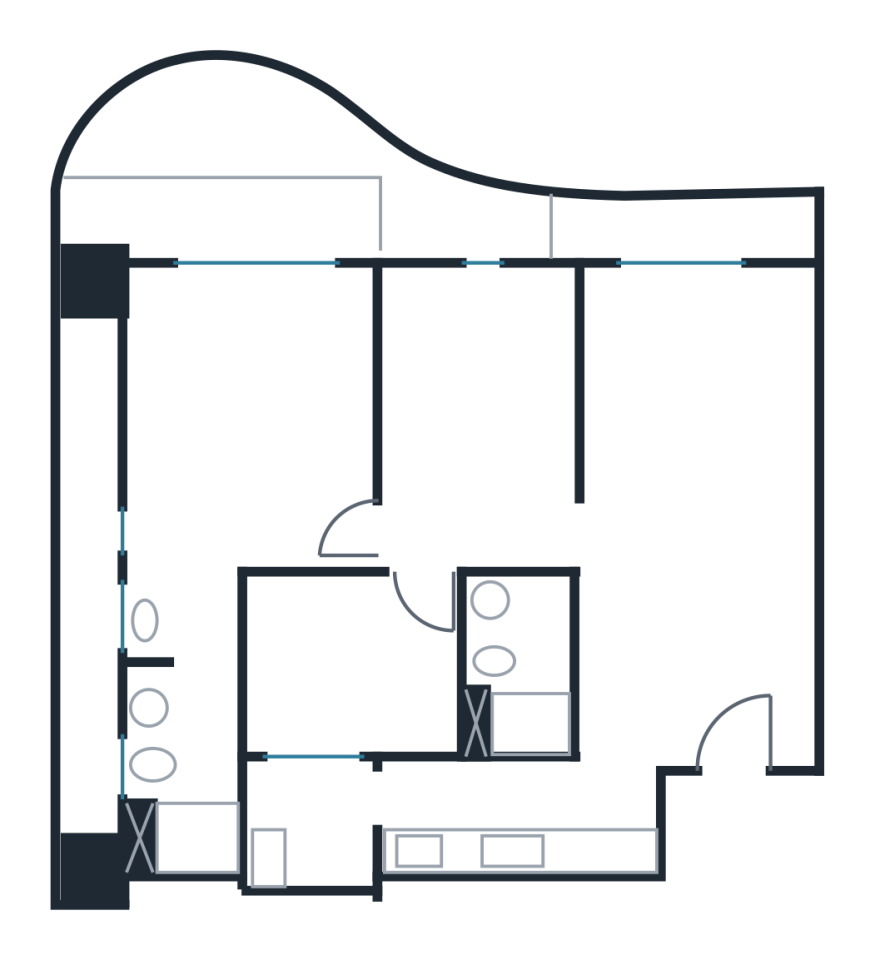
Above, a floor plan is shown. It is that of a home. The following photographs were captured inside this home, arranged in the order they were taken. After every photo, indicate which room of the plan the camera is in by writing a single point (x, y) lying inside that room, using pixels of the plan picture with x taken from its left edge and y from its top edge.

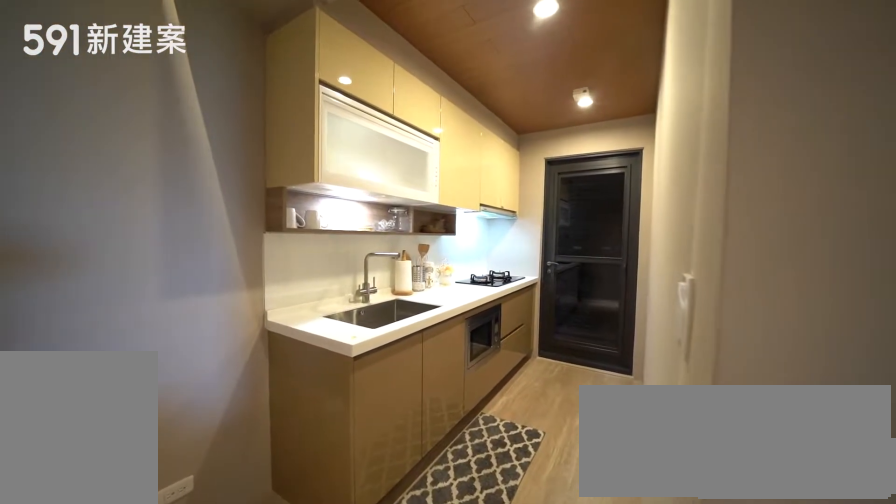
(500, 816)
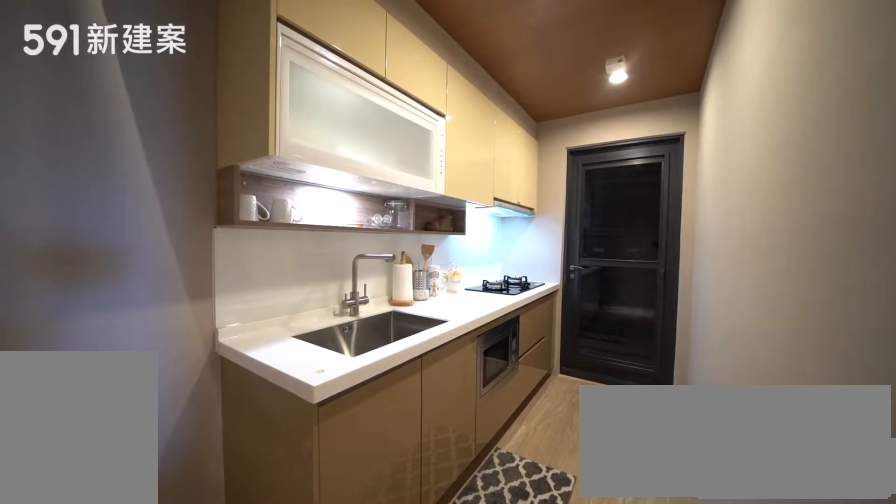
(500, 816)
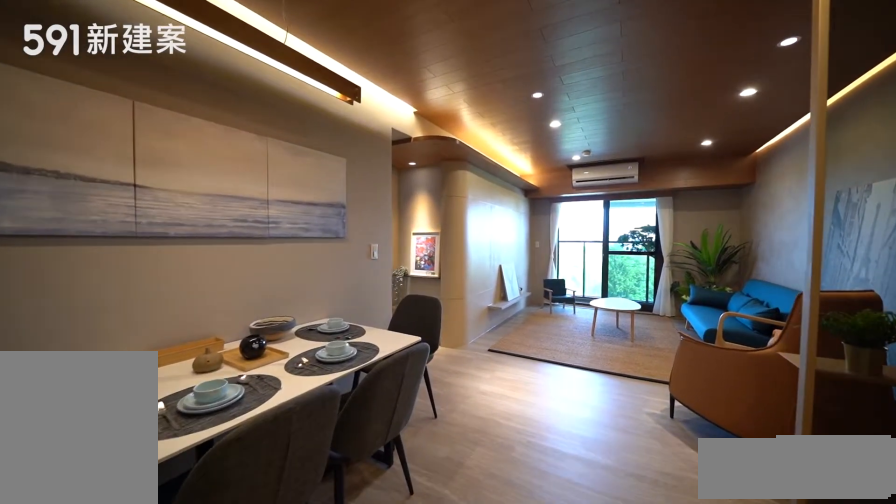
(700, 657)
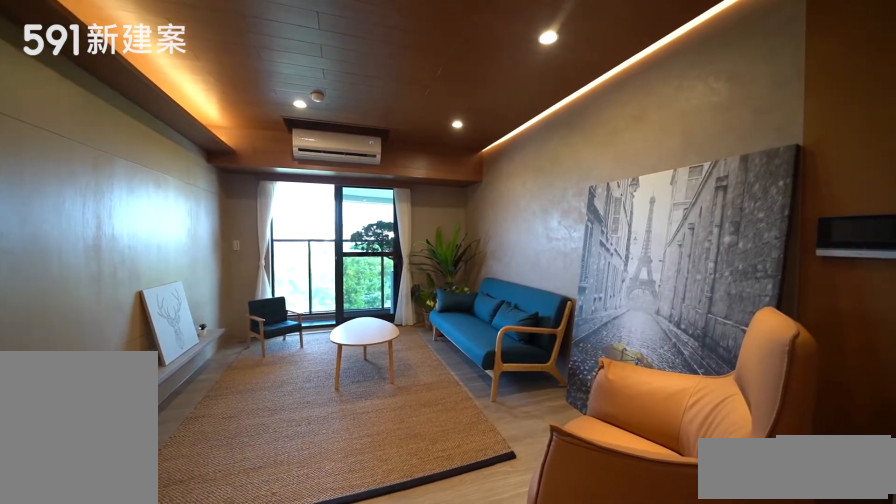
(695, 402)
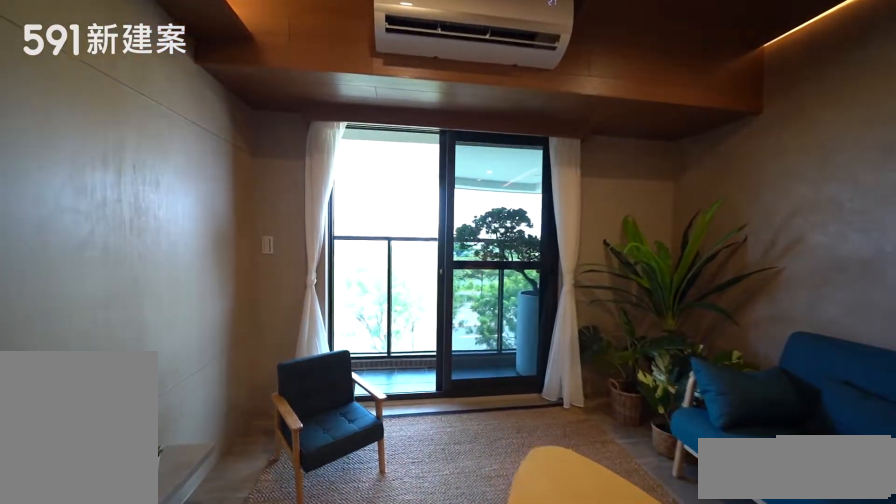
(695, 402)
